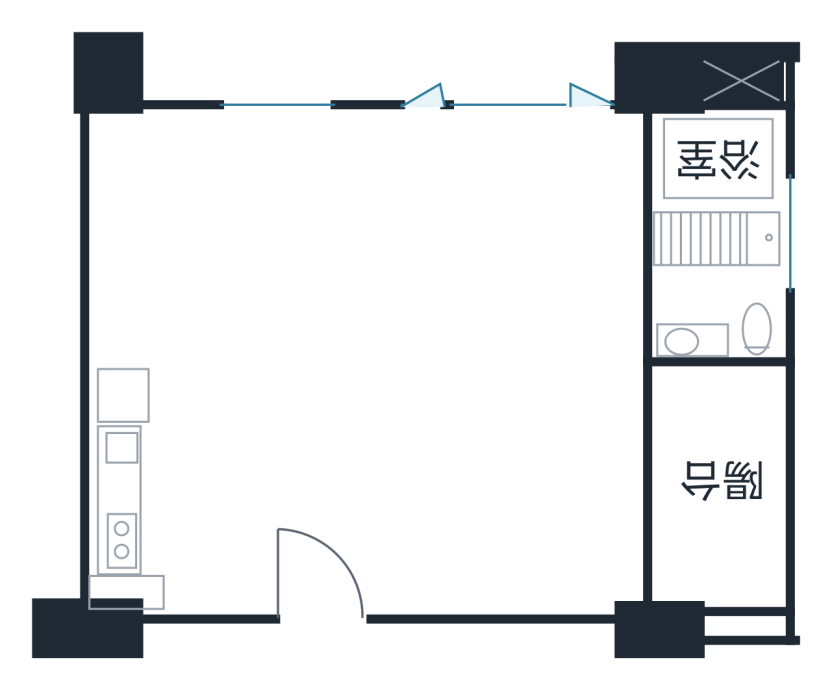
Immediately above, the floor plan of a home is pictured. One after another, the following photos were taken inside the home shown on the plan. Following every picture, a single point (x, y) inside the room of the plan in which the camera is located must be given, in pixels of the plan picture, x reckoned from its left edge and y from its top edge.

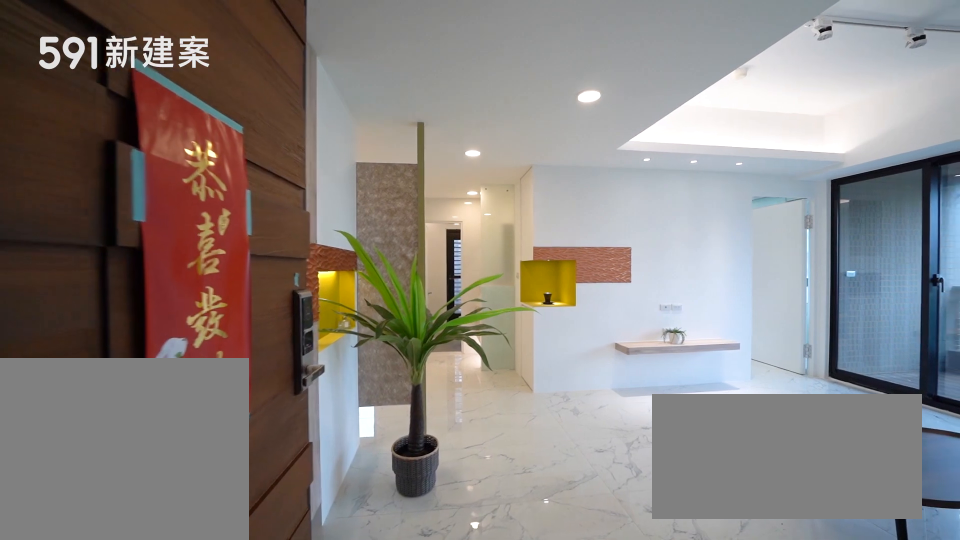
(317, 558)
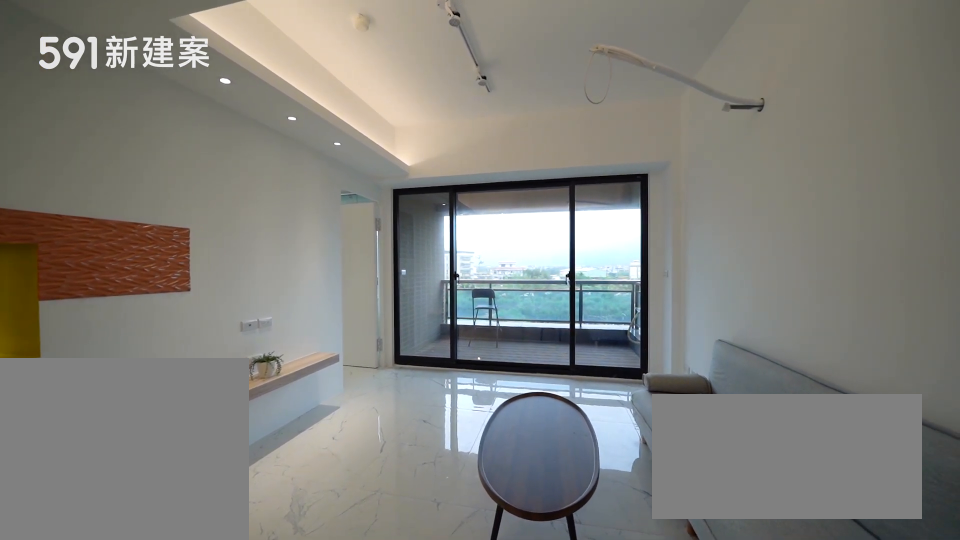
(459, 480)
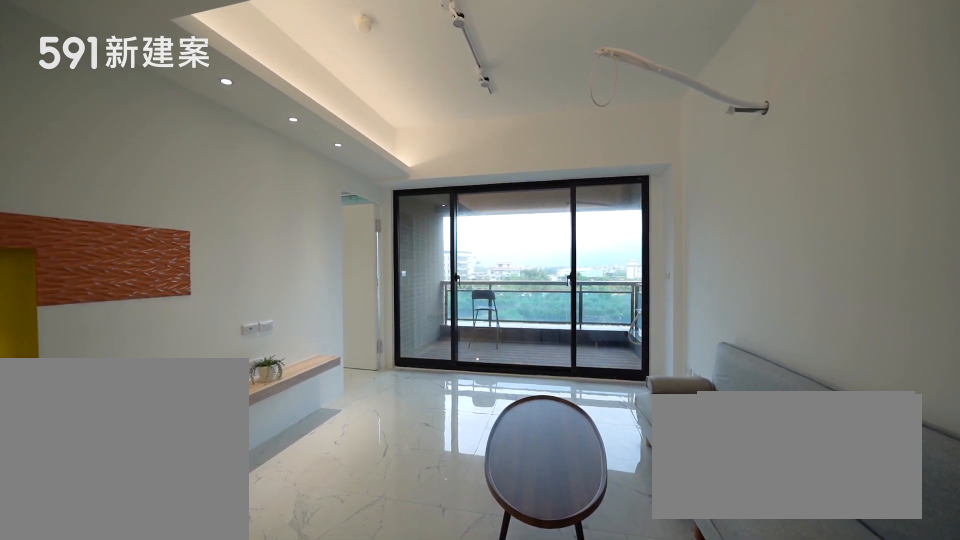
(459, 480)
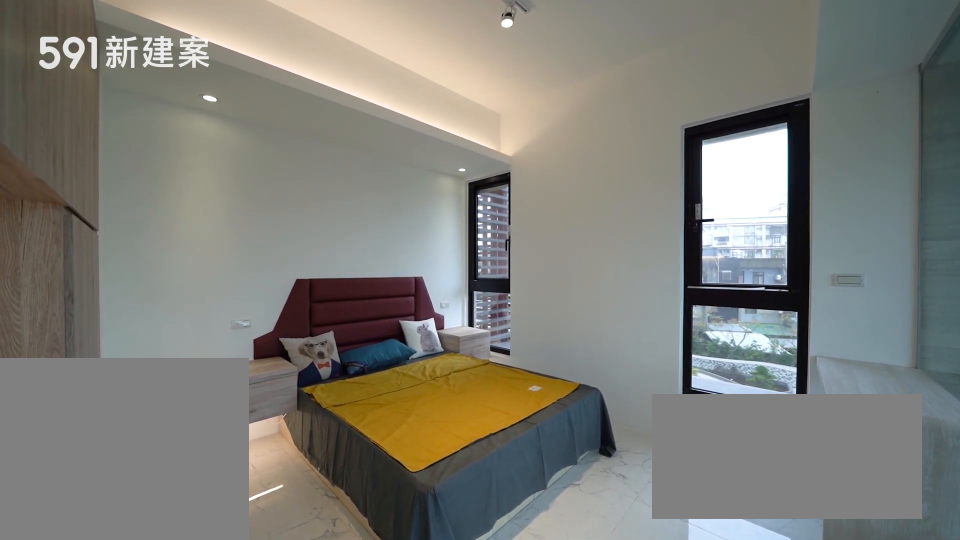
(514, 231)
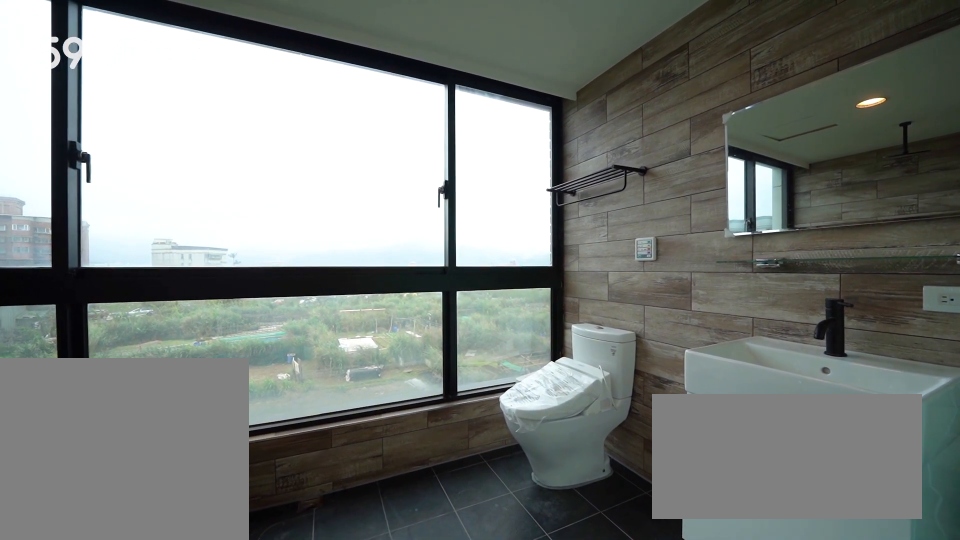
(718, 239)
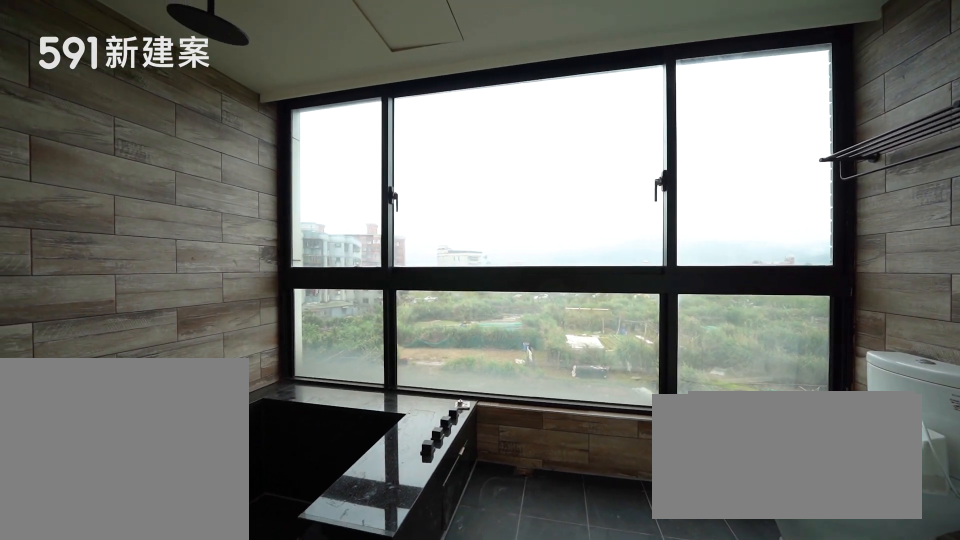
(718, 239)
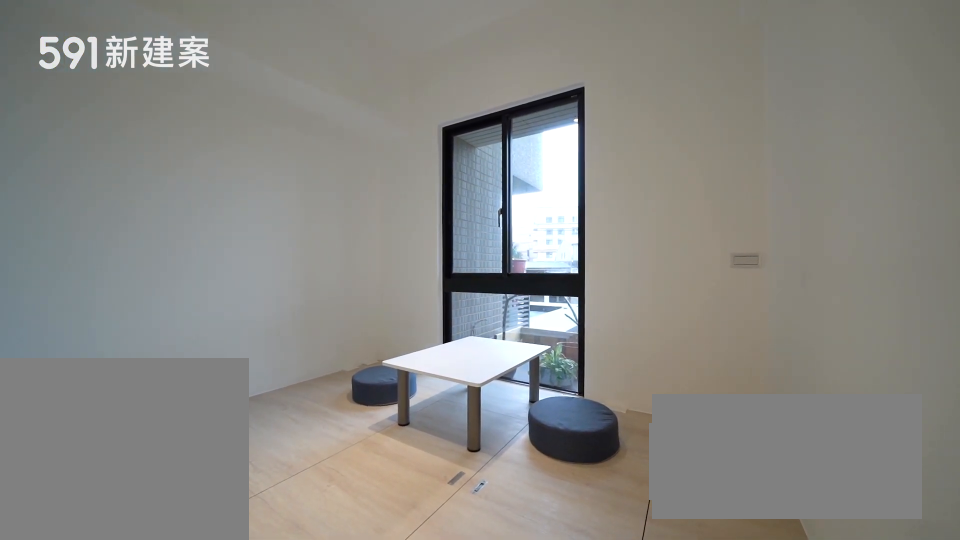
(180, 204)
